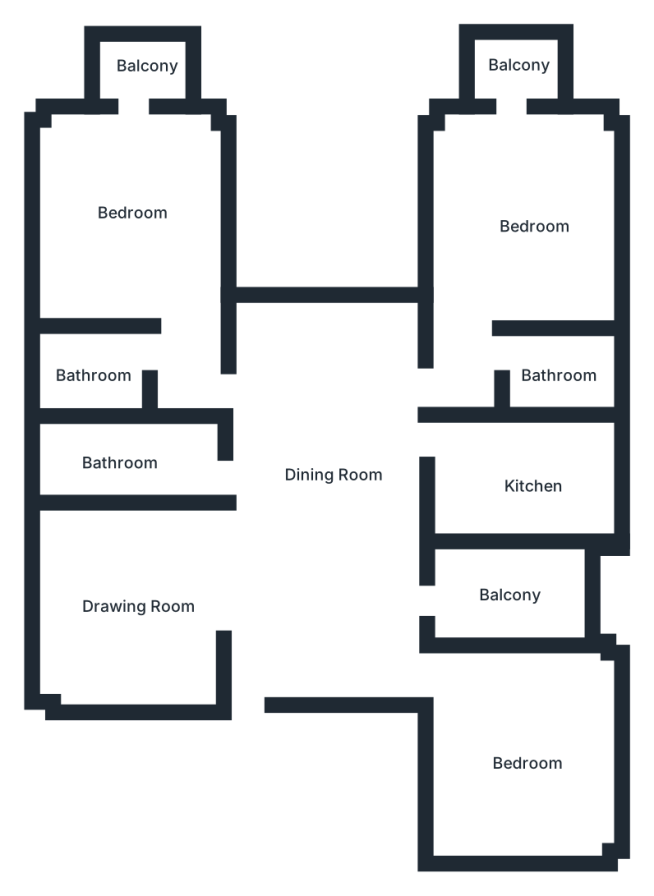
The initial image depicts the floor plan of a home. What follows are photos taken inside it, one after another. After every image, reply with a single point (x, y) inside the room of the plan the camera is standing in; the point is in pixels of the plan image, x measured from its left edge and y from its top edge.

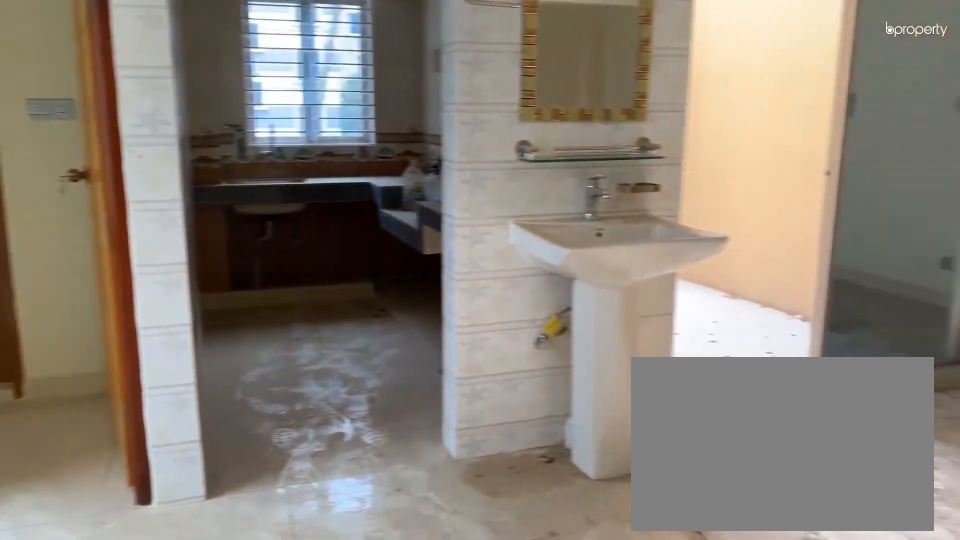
(326, 488)
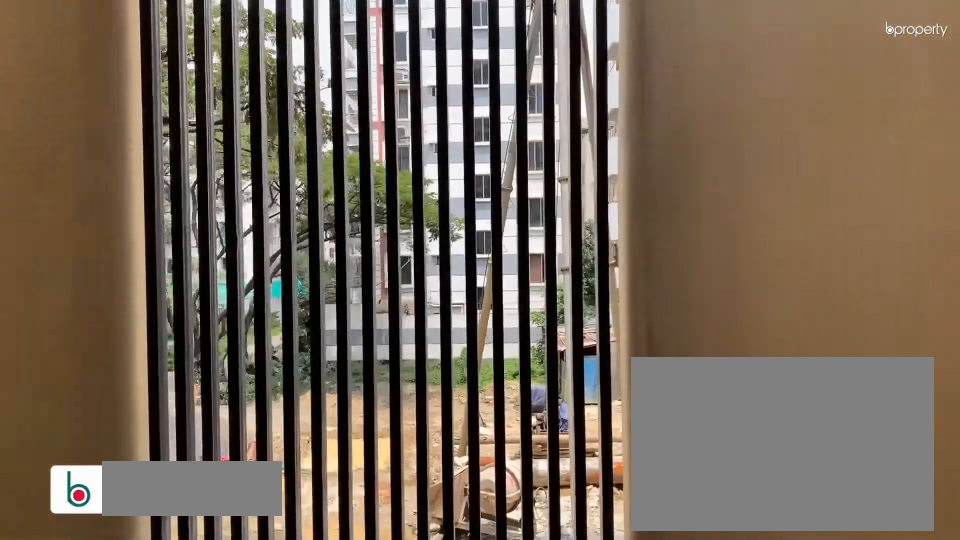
(512, 594)
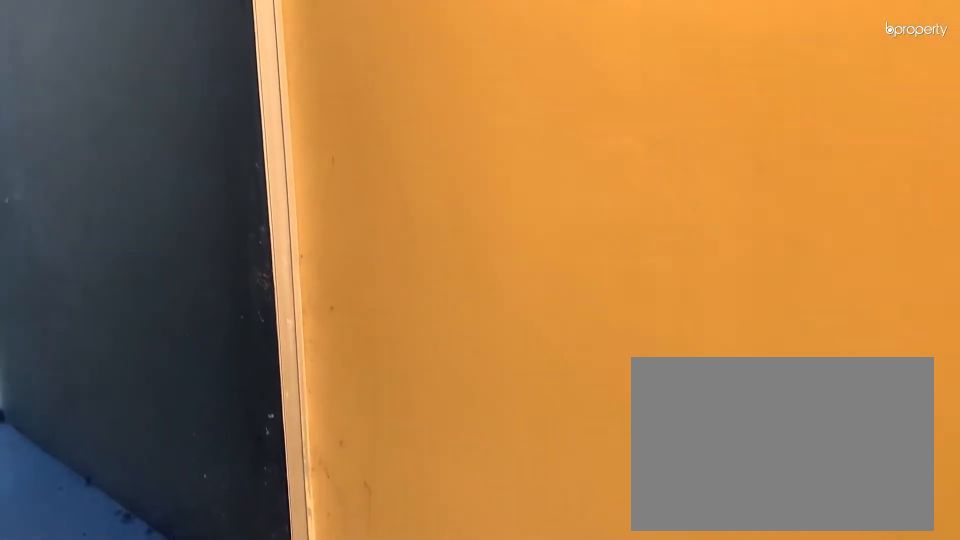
(513, 593)
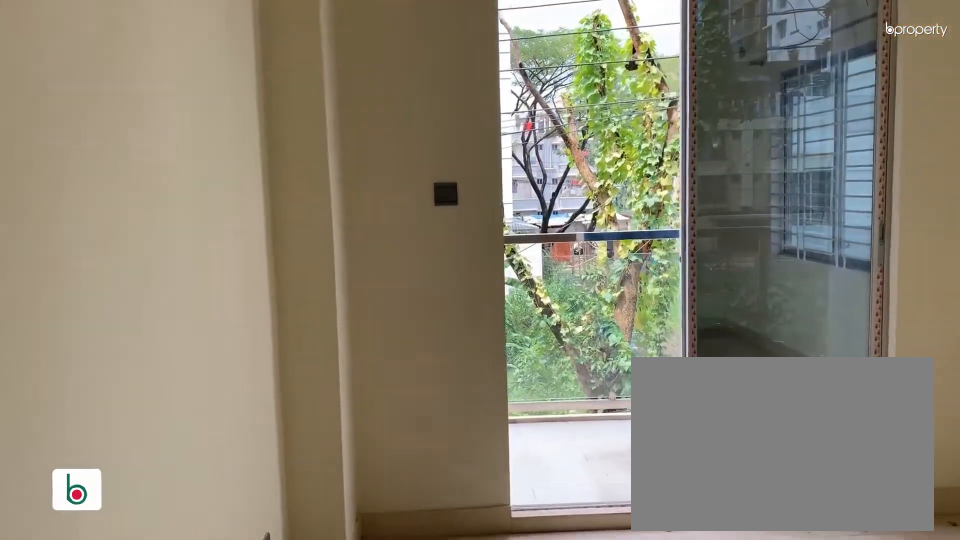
(519, 218)
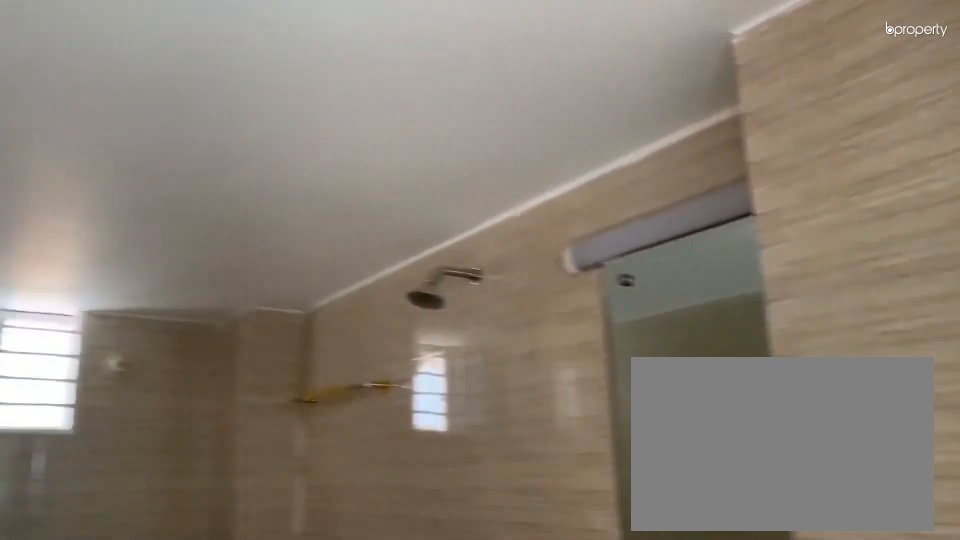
(116, 460)
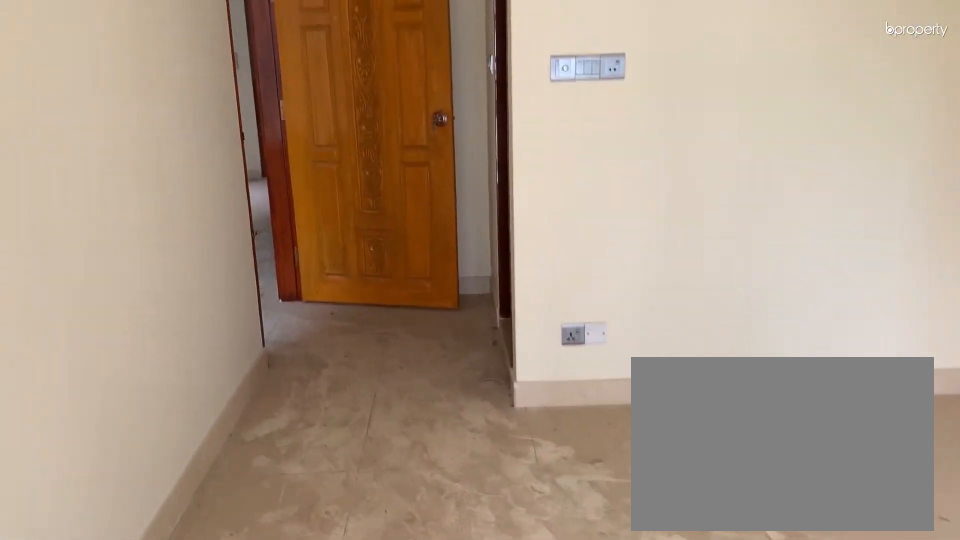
(119, 218)
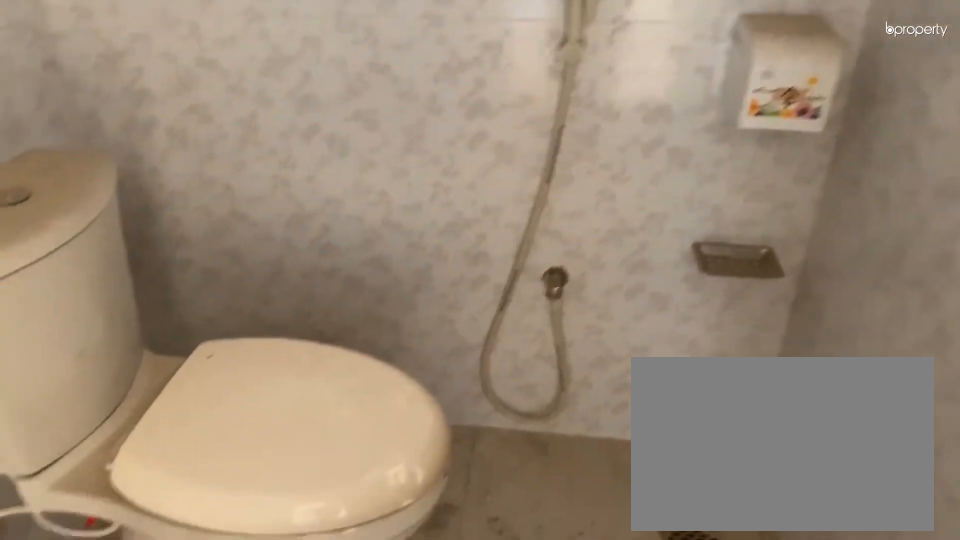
(90, 380)
